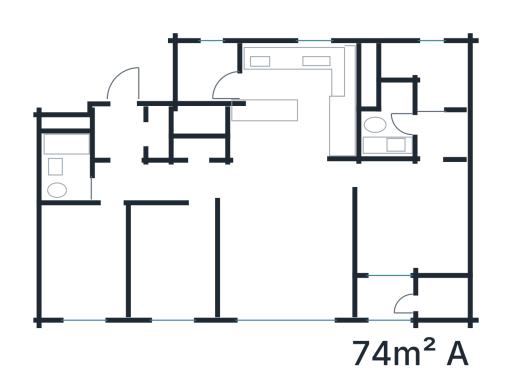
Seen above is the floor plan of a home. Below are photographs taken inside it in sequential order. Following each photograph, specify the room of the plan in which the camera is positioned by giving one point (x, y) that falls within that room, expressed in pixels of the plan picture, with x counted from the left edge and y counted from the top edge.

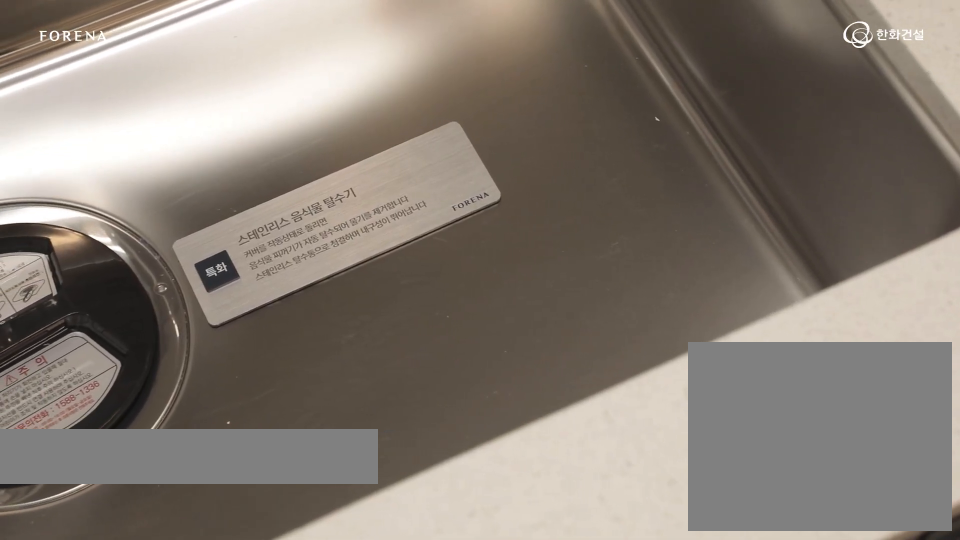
(281, 143)
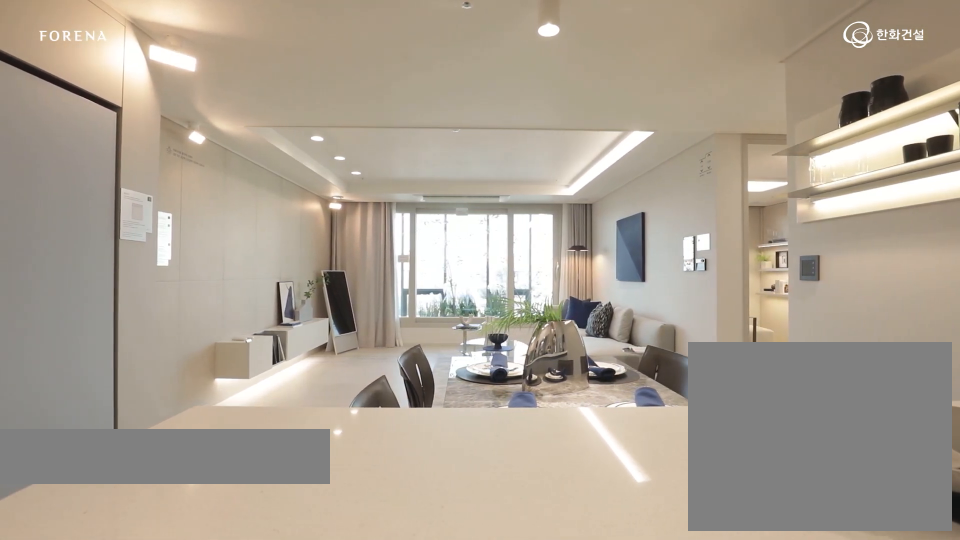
(281, 143)
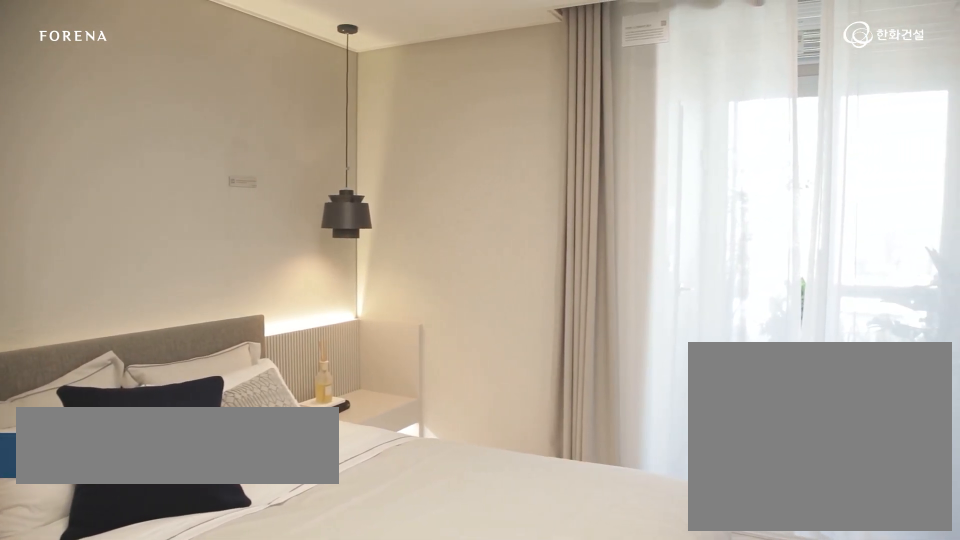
(413, 210)
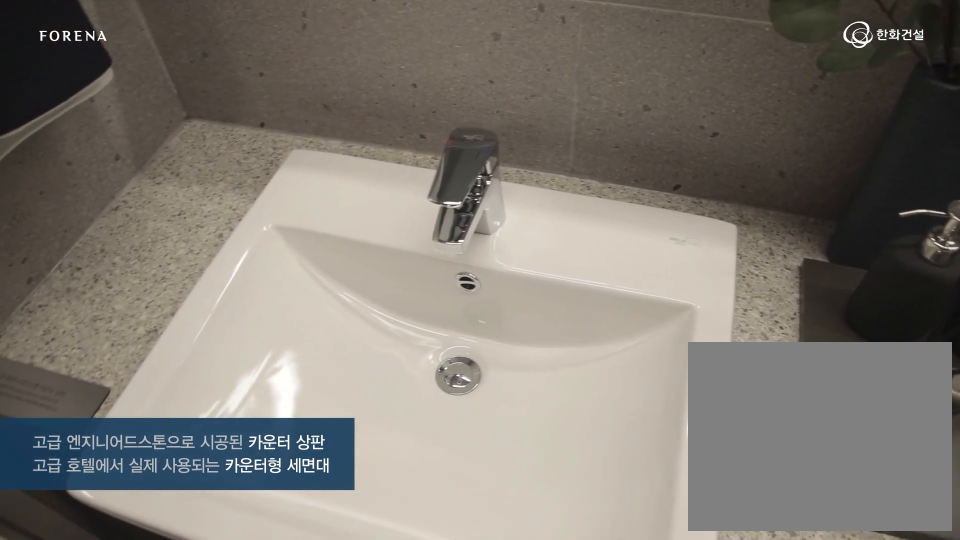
(406, 125)
